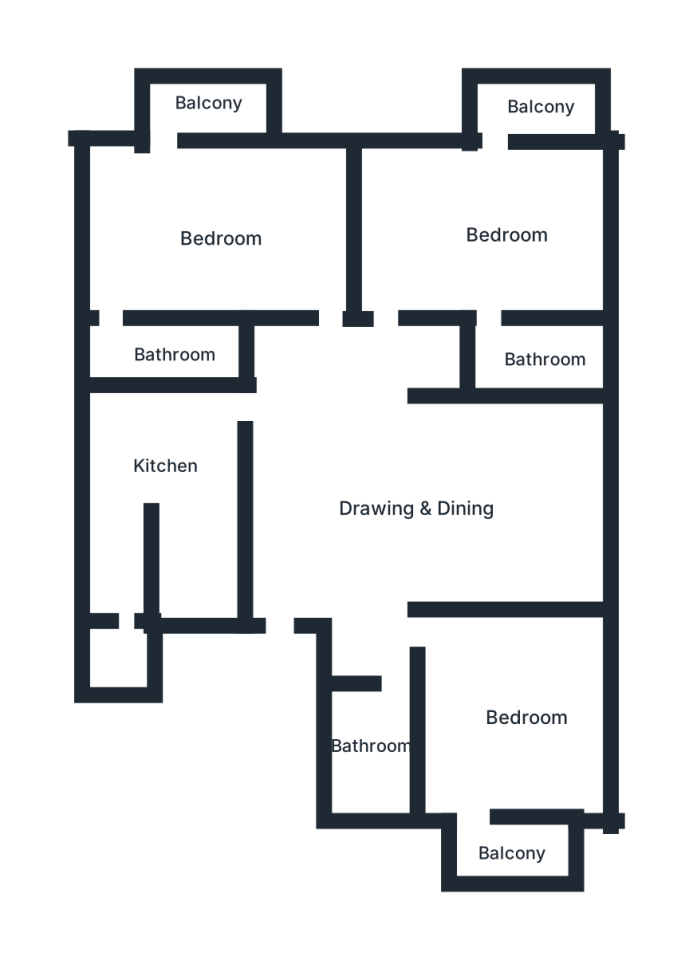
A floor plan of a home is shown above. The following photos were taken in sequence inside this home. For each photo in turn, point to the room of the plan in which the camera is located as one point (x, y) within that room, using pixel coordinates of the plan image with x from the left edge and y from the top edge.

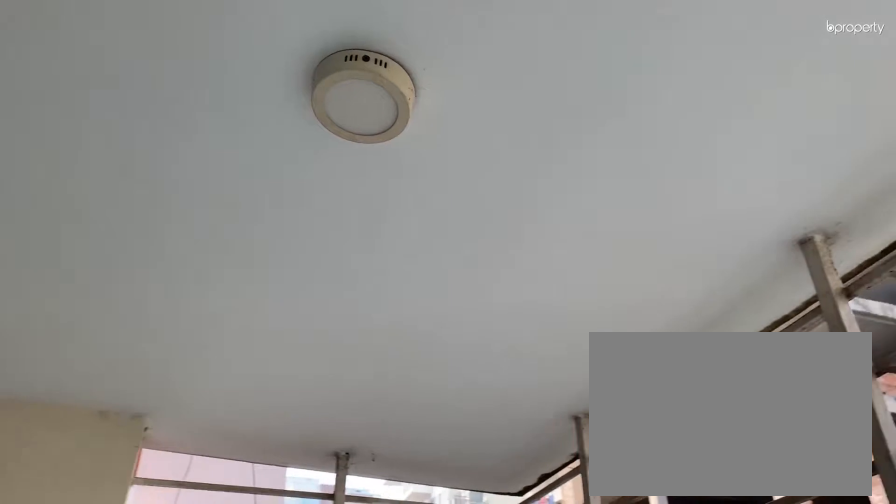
(532, 114)
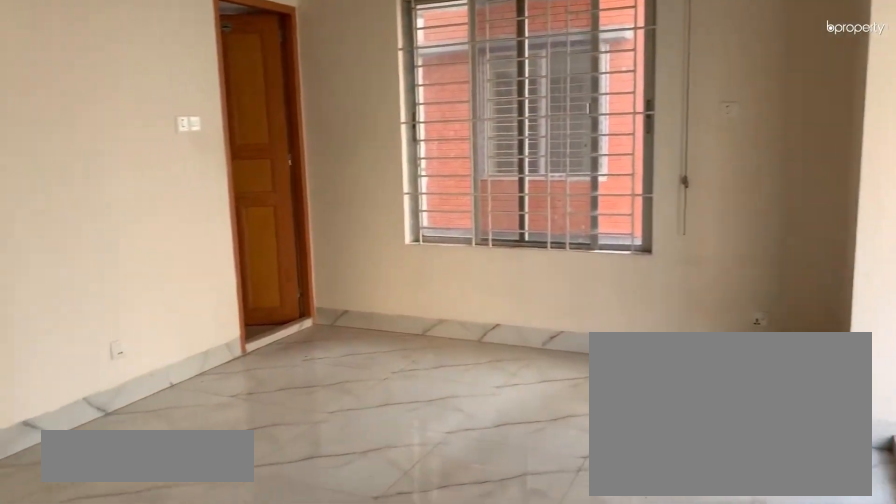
(220, 218)
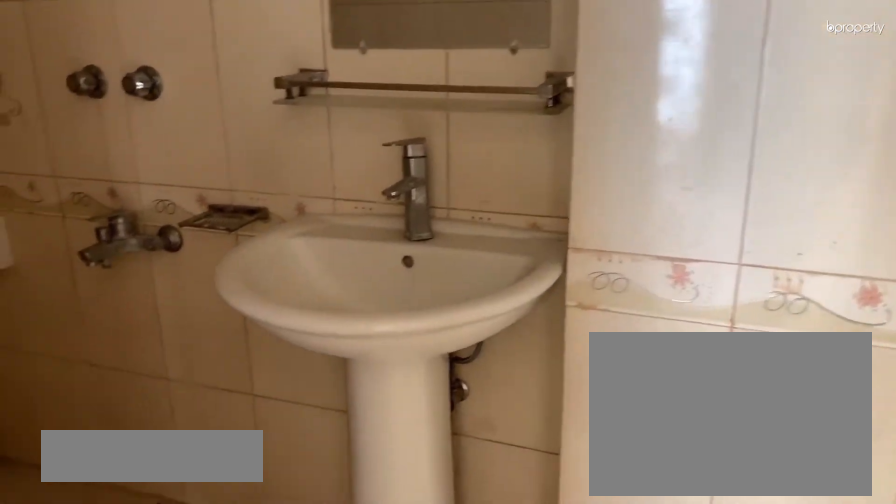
(191, 358)
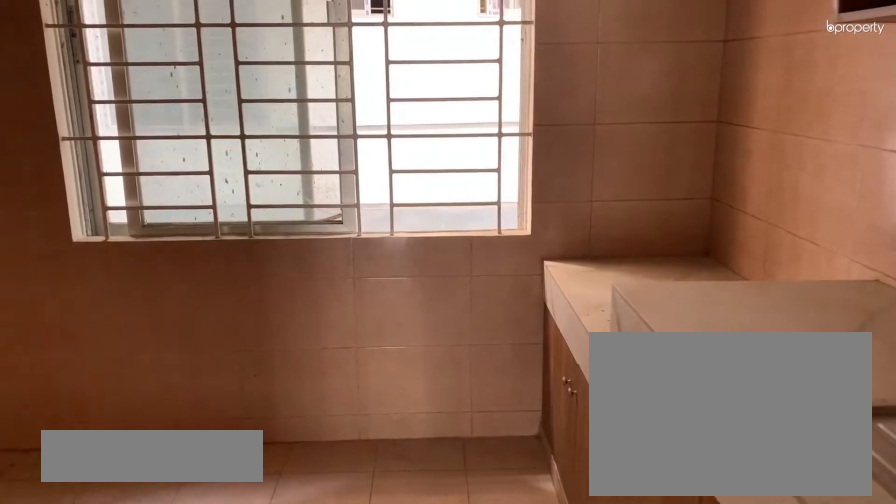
(150, 448)
